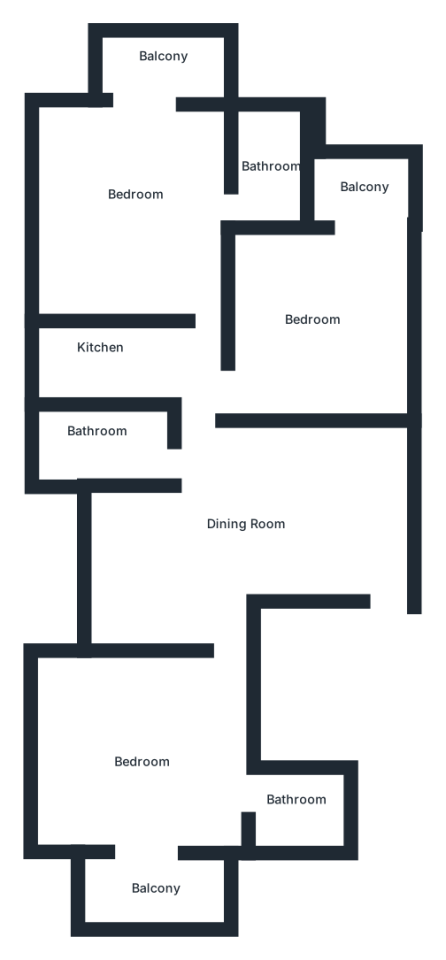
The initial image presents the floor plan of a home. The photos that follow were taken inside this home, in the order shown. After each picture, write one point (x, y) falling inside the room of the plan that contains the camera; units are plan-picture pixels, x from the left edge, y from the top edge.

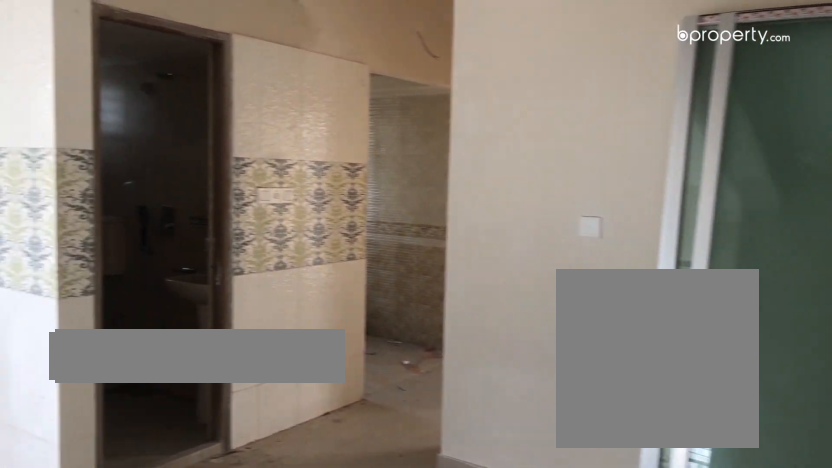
(249, 538)
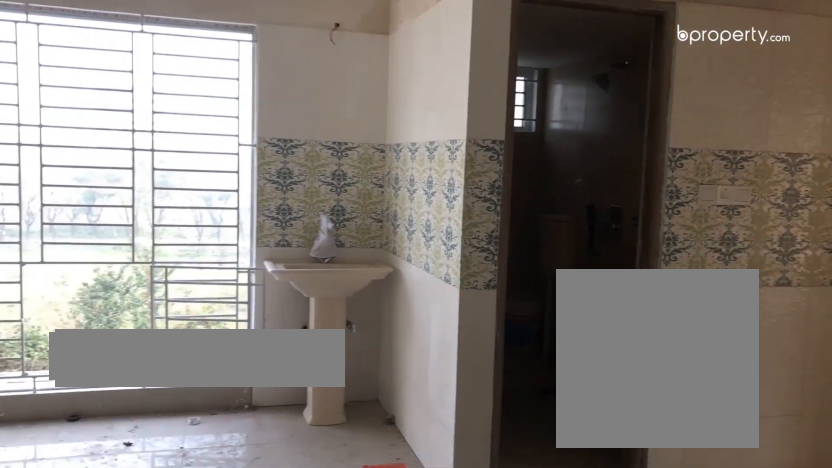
(249, 538)
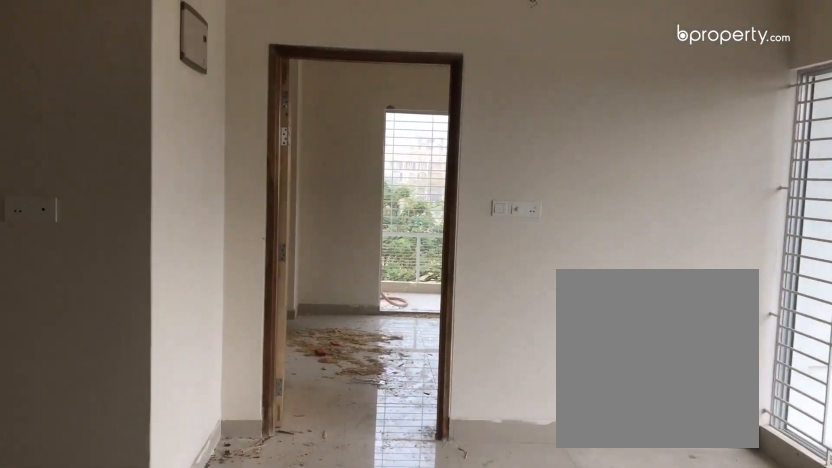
(248, 538)
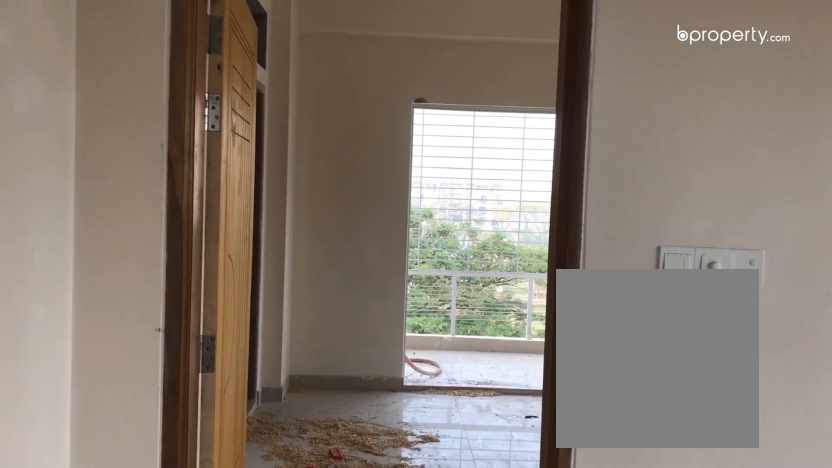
(248, 538)
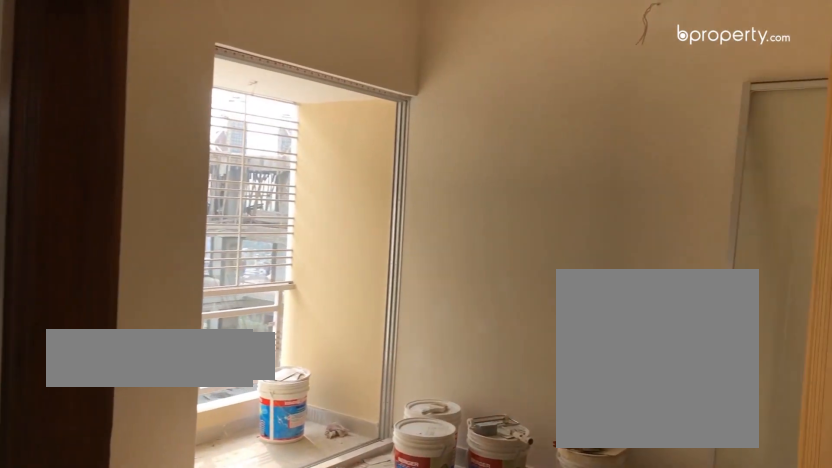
(314, 324)
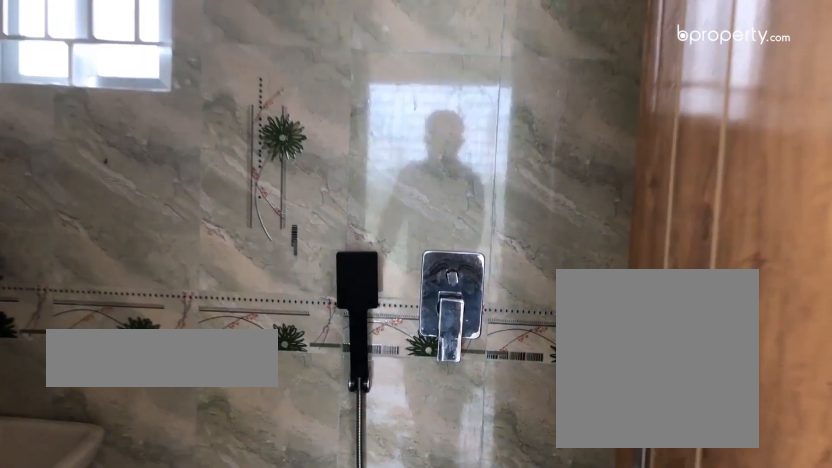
(265, 166)
